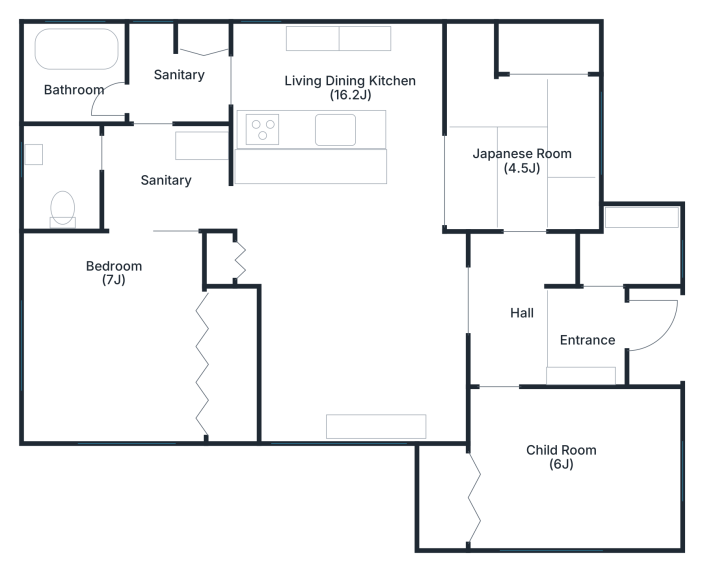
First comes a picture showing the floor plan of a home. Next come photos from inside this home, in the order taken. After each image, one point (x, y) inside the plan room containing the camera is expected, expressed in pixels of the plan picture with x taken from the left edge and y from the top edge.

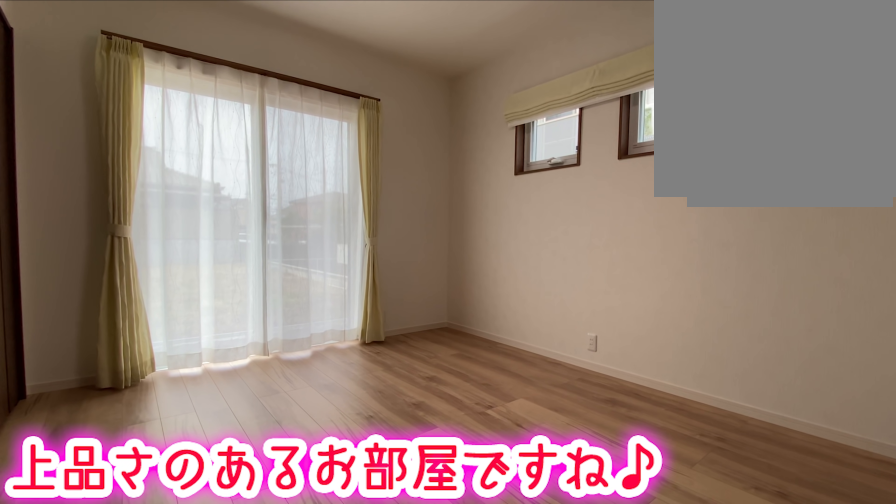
(44, 347)
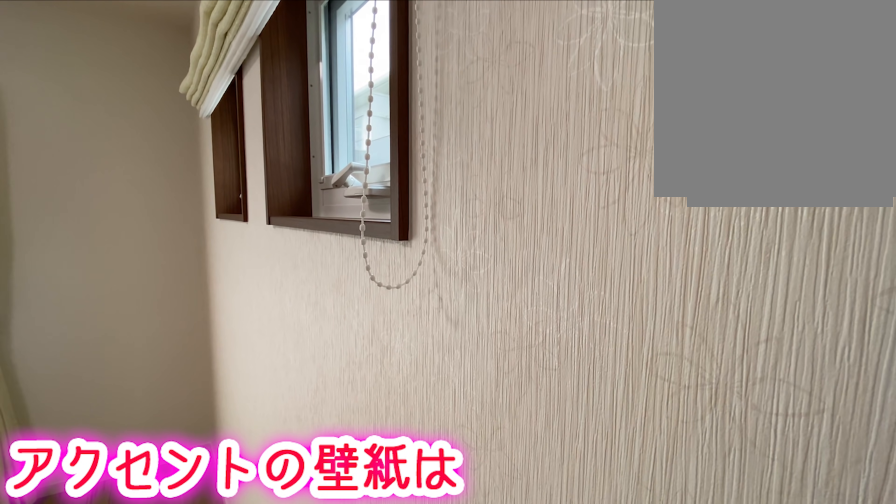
(114, 352)
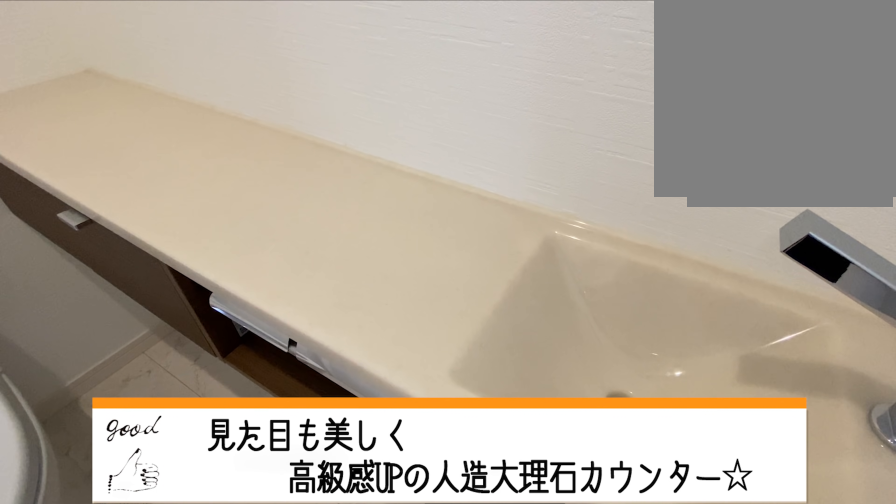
(66, 179)
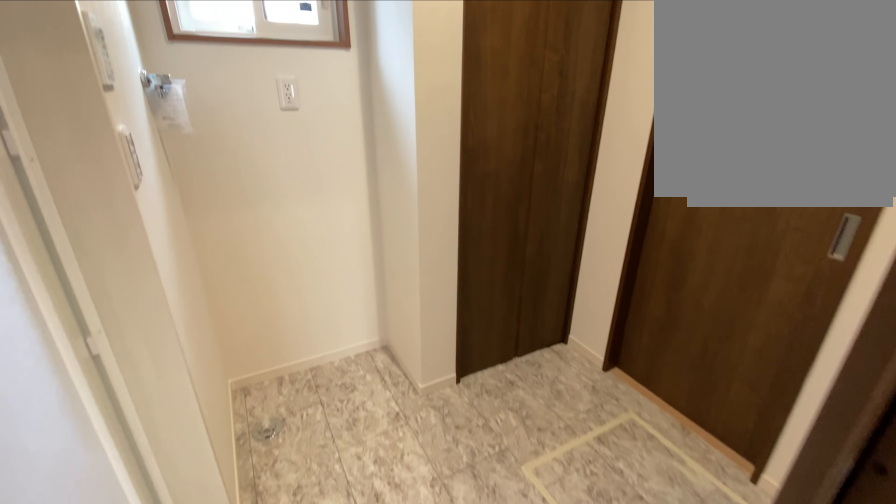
(175, 86)
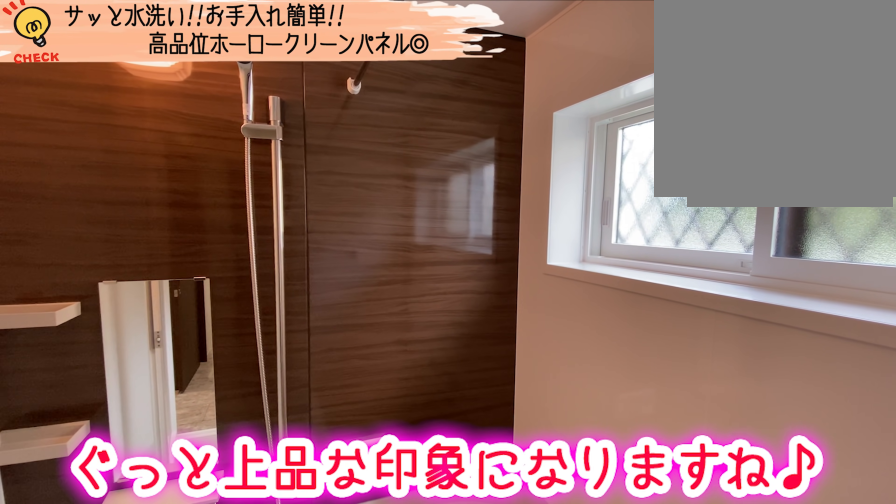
(76, 82)
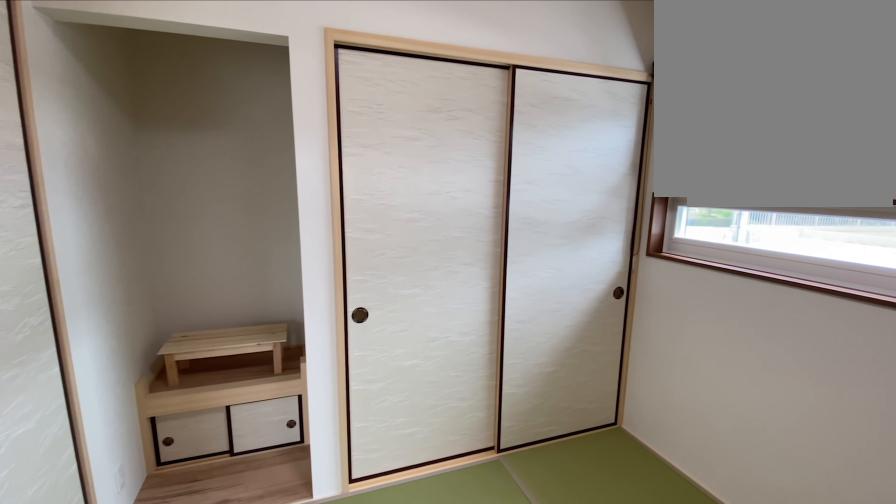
(521, 116)
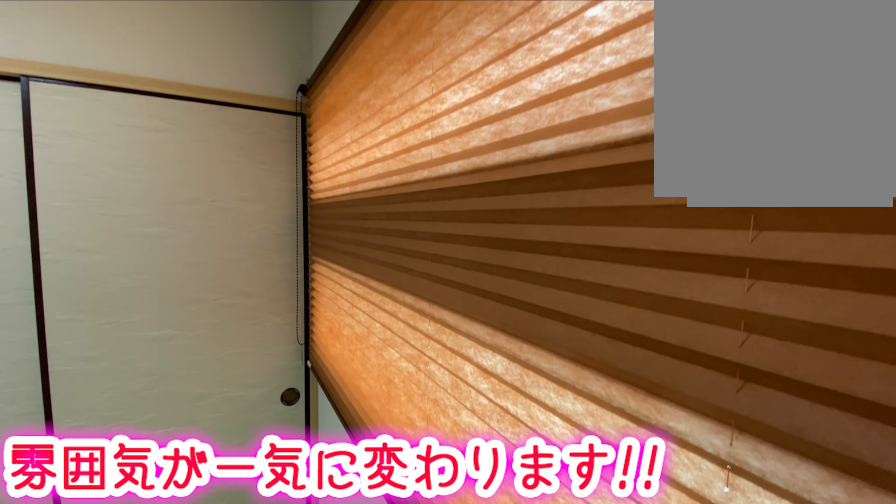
(521, 117)
